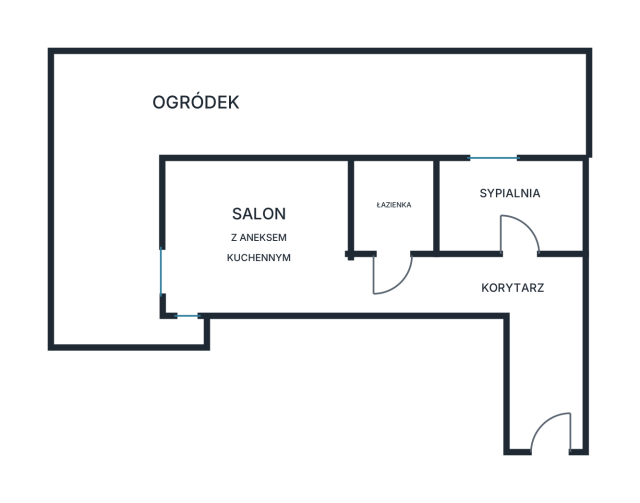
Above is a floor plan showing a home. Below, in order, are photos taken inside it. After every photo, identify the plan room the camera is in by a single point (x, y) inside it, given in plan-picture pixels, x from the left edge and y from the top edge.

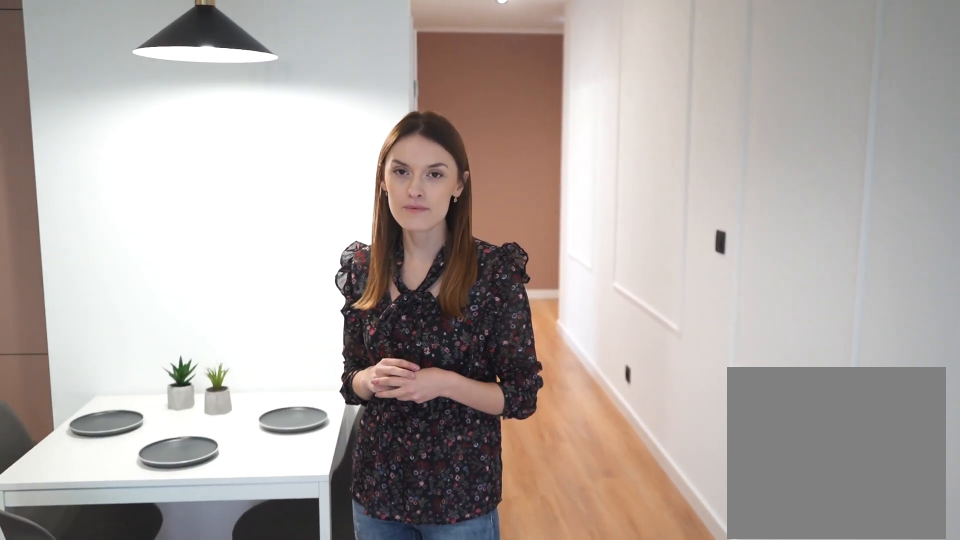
(256, 236)
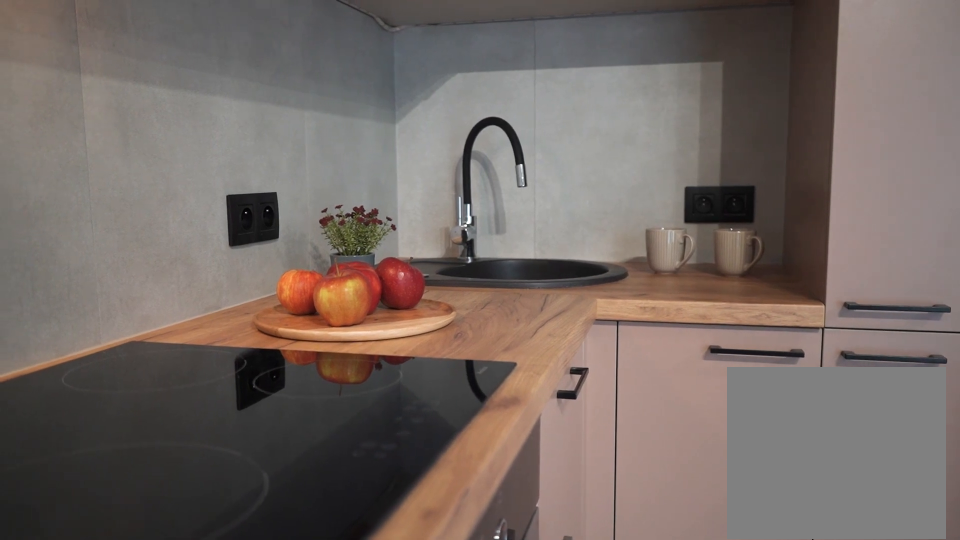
(256, 237)
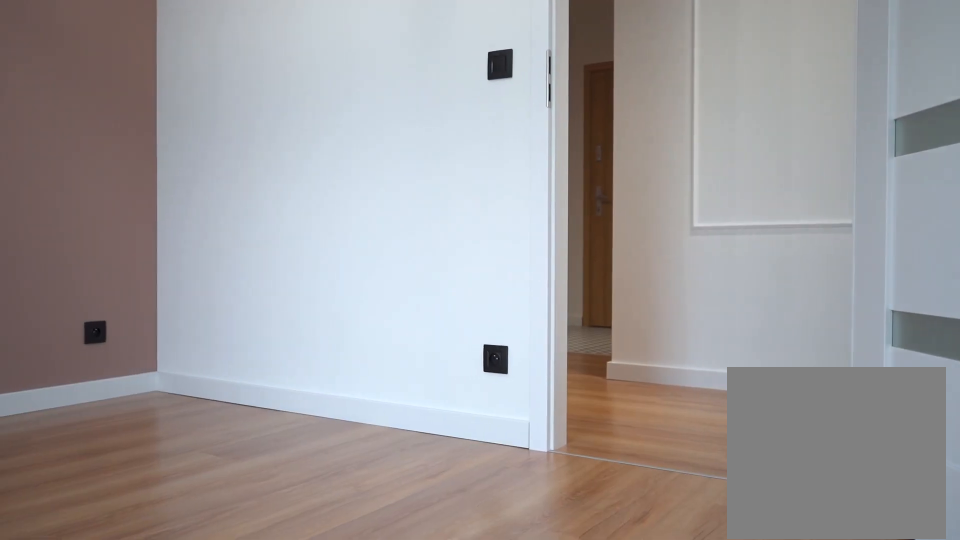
(508, 203)
